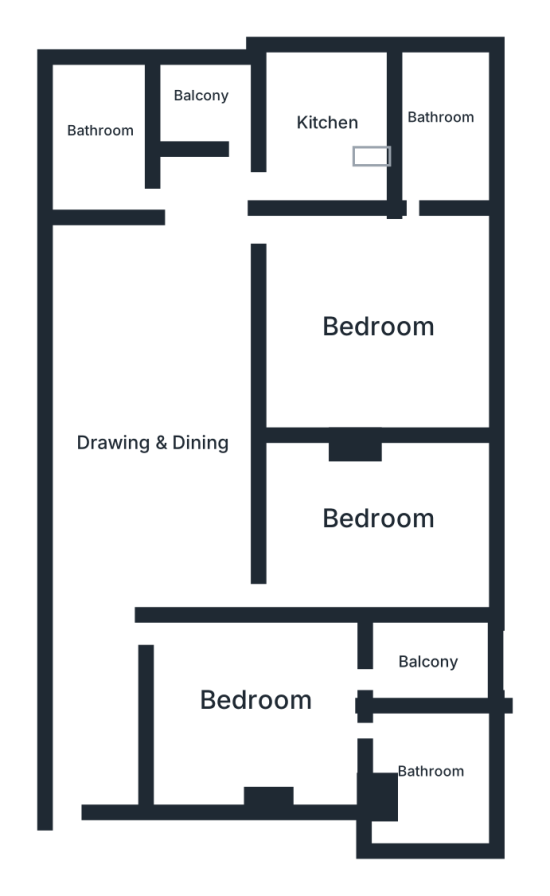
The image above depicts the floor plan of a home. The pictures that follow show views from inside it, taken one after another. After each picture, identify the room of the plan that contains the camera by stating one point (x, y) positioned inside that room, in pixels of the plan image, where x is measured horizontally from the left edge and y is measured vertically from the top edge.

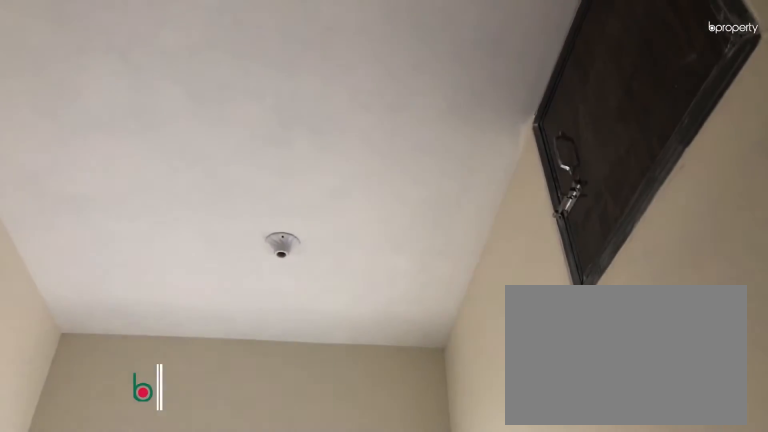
(430, 663)
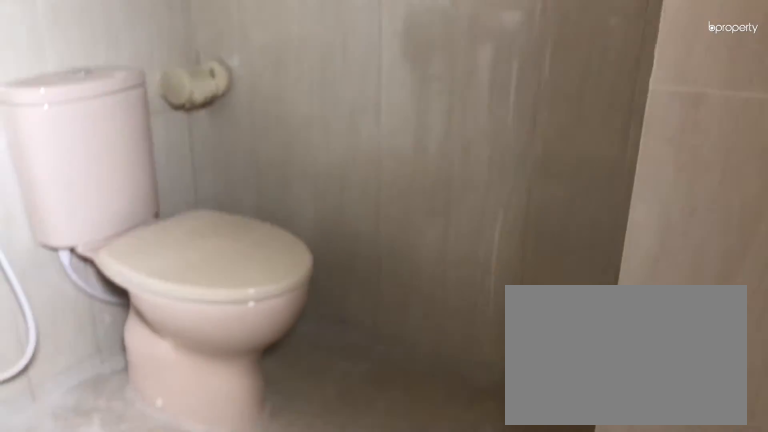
(433, 775)
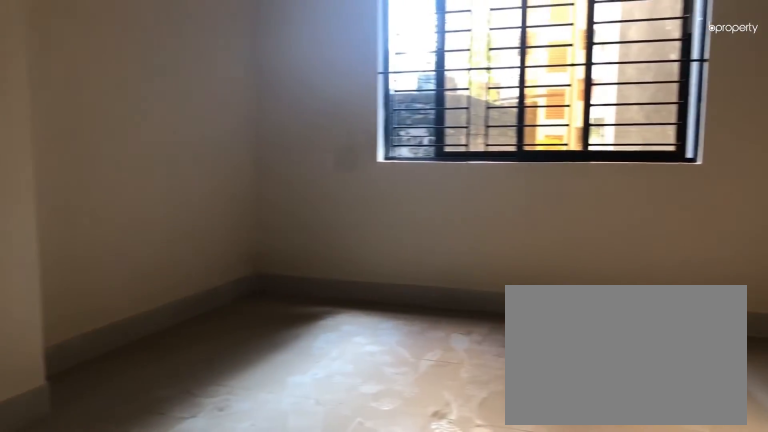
(380, 516)
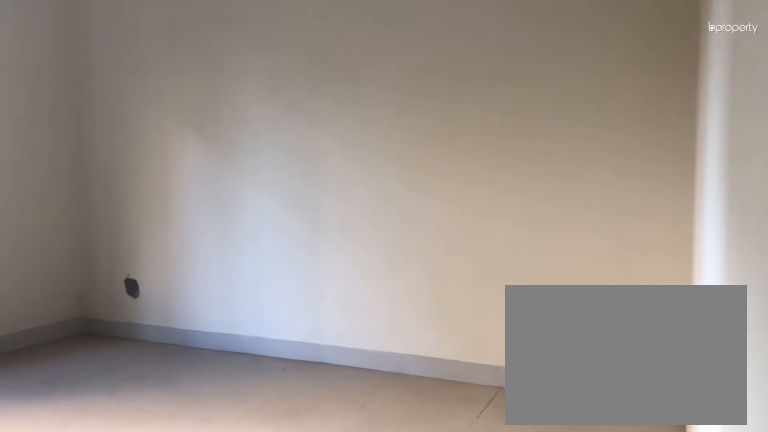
(383, 322)
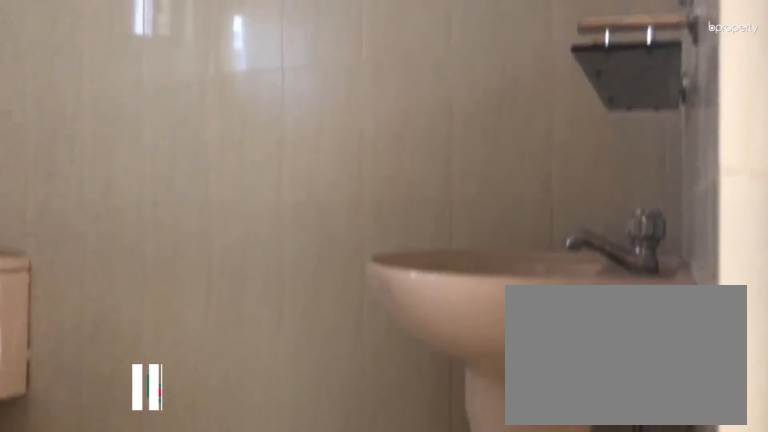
(442, 117)
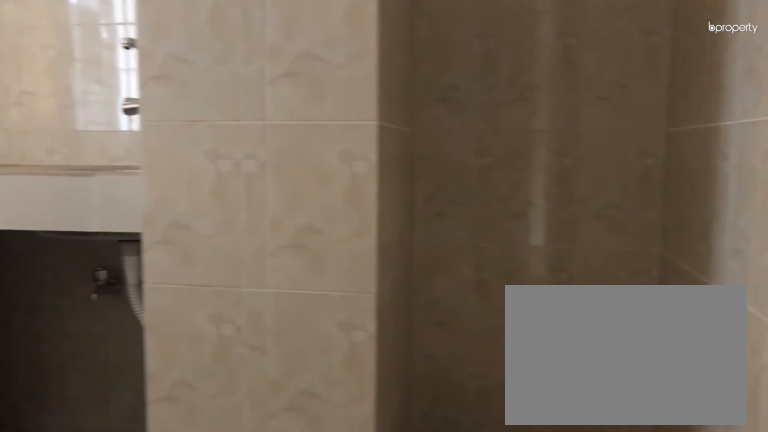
(330, 120)
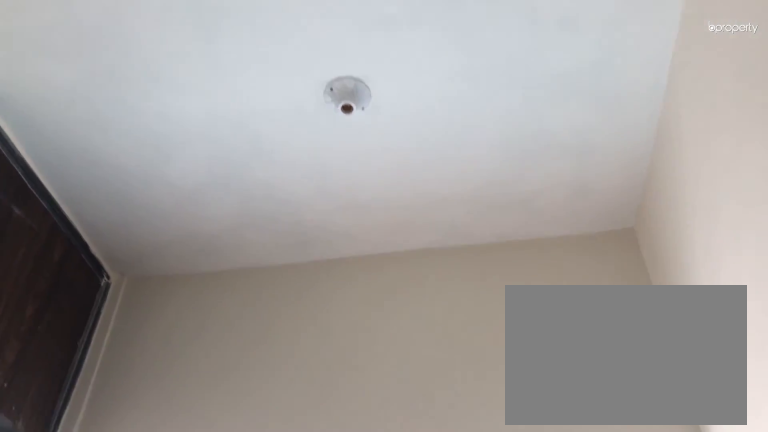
(212, 89)
